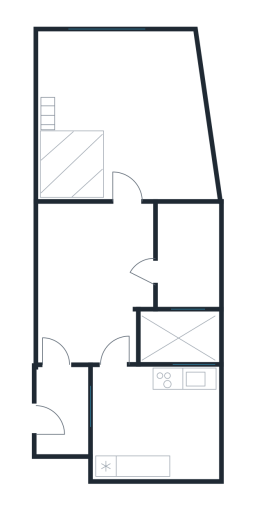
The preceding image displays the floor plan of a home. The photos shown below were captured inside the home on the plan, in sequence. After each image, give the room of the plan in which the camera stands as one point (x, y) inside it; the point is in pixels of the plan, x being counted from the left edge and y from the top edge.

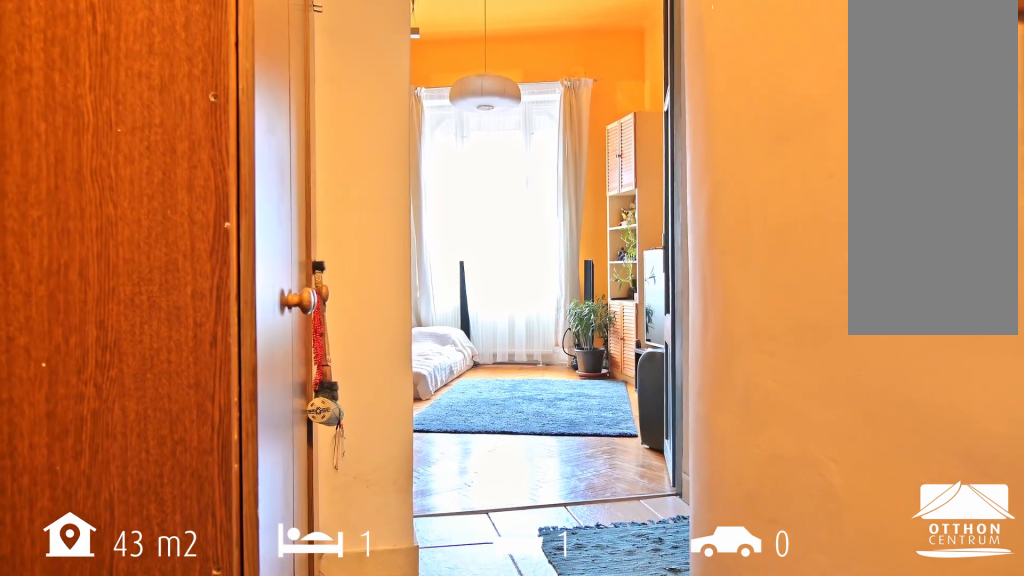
(89, 279)
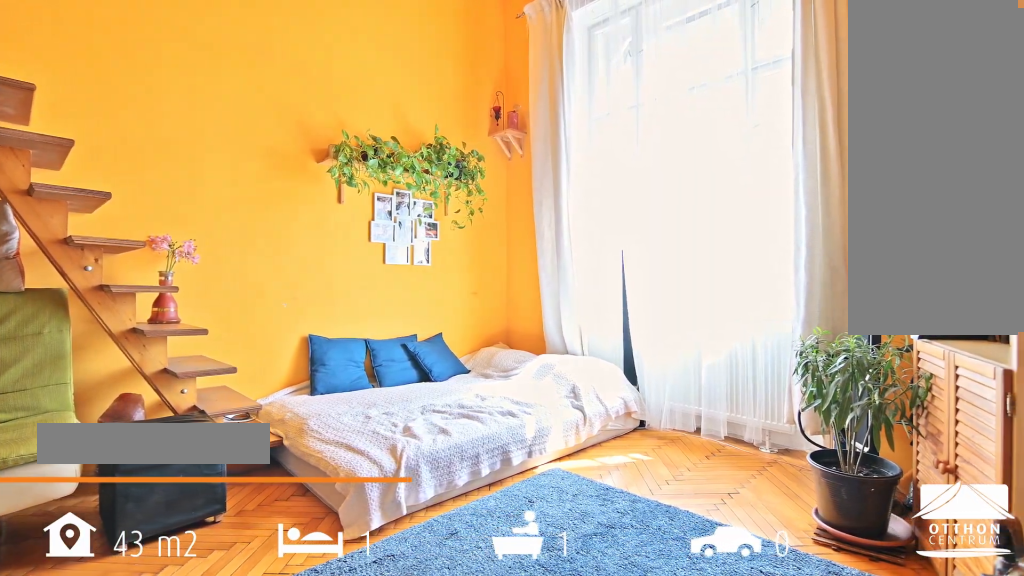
(129, 115)
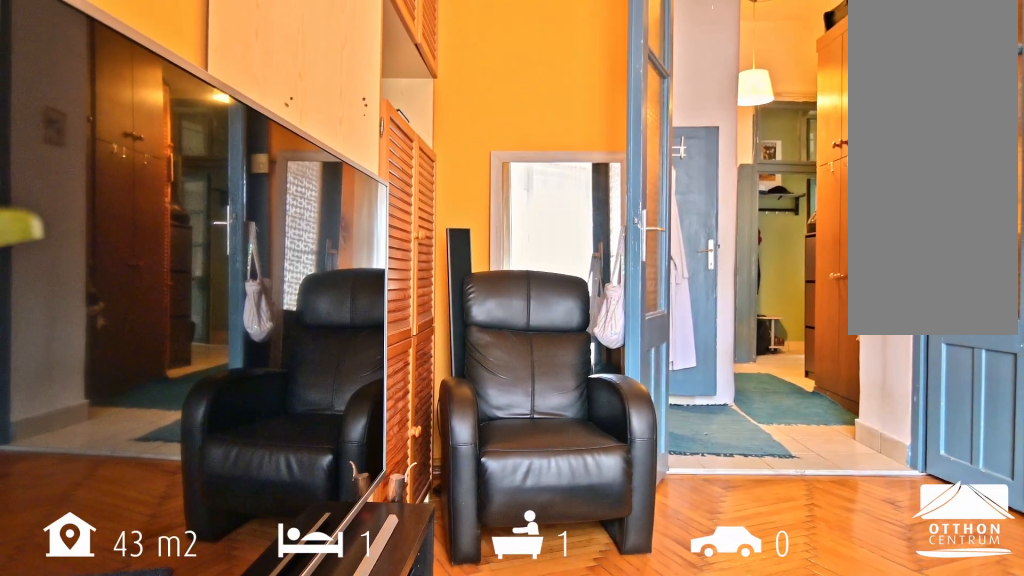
(129, 115)
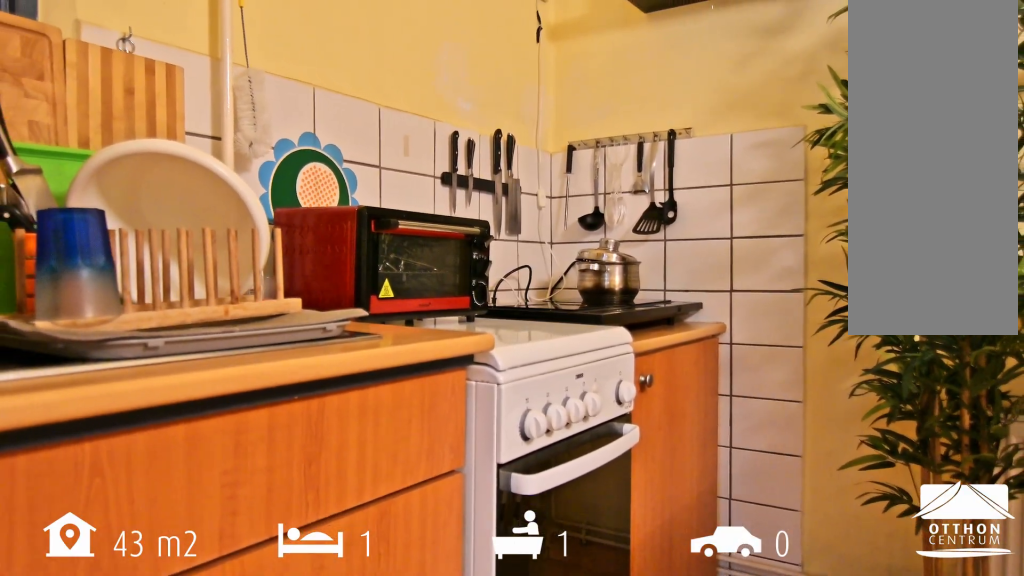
(152, 423)
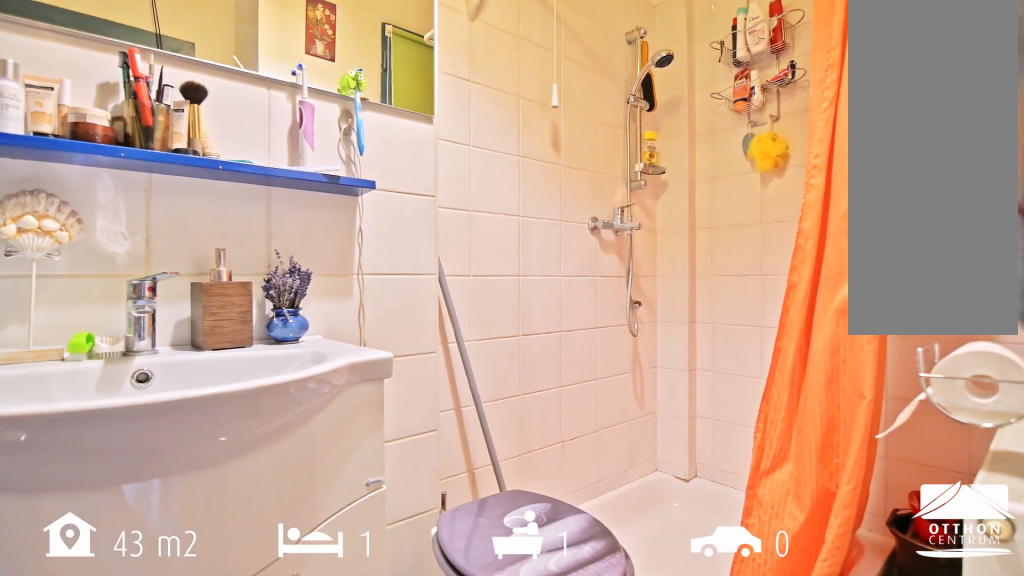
(185, 258)
